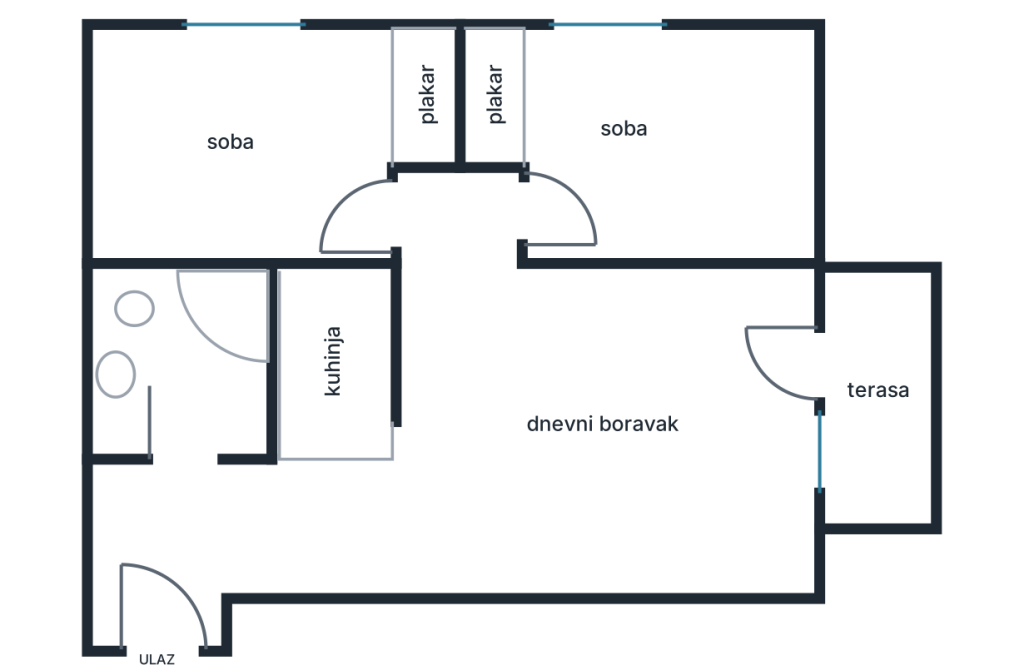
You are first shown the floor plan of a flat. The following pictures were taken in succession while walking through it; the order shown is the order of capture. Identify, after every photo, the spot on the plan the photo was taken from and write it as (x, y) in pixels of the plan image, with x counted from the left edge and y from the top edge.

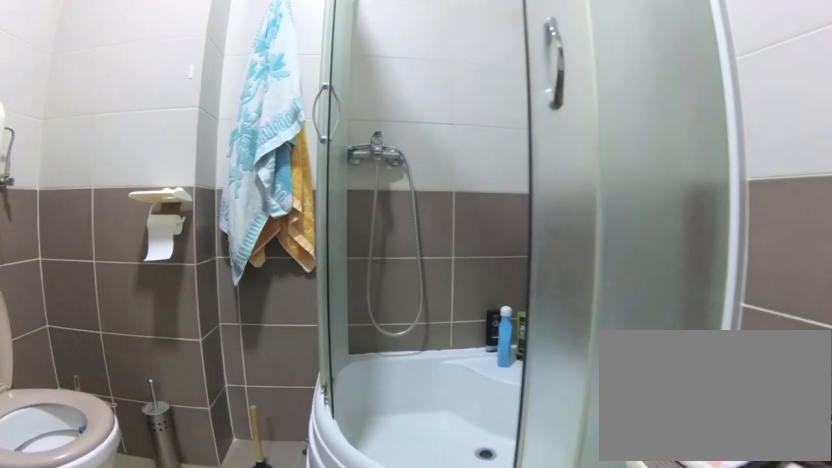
(184, 409)
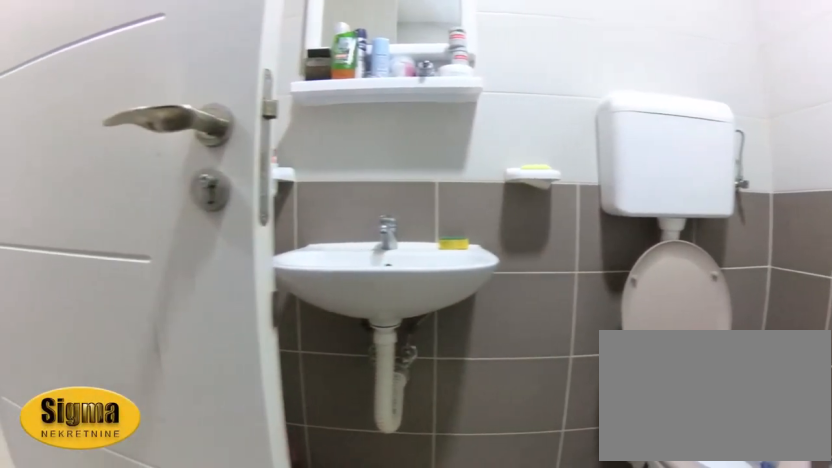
(210, 363)
